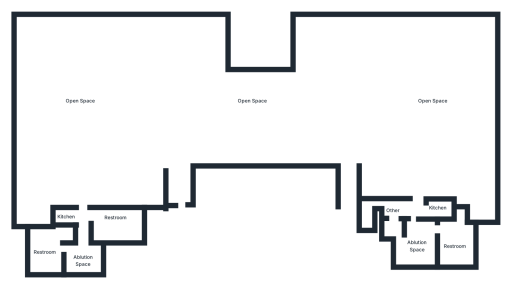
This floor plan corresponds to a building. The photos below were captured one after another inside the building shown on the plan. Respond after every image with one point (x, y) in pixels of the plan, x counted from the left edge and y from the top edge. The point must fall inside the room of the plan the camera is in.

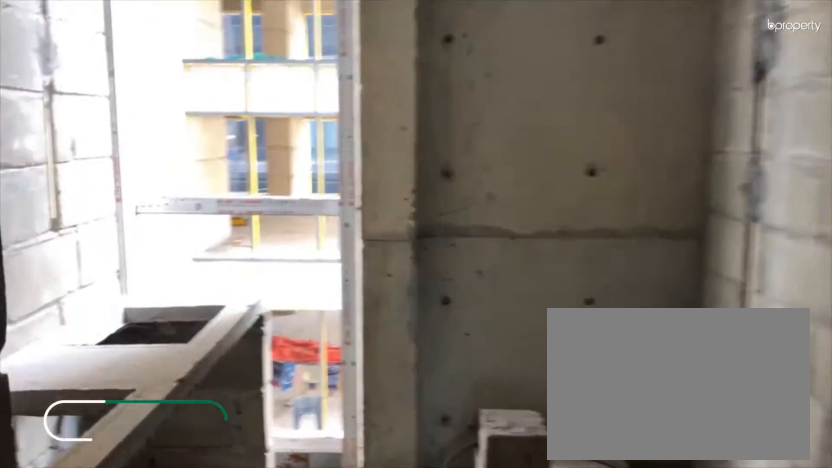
(83, 244)
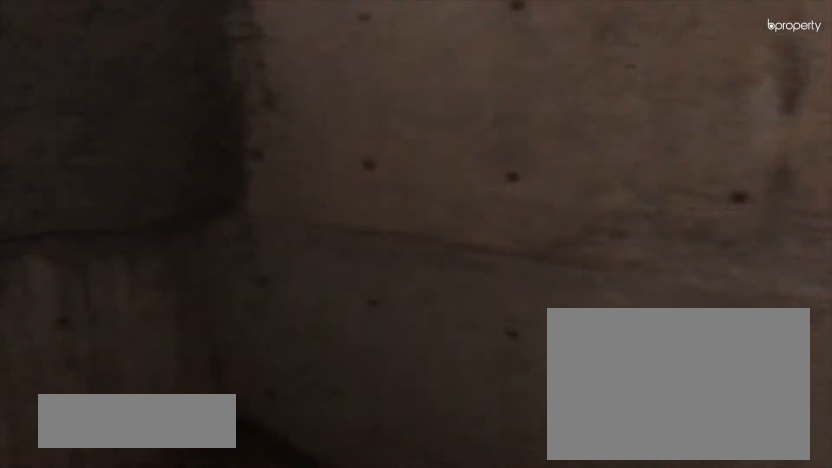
(68, 253)
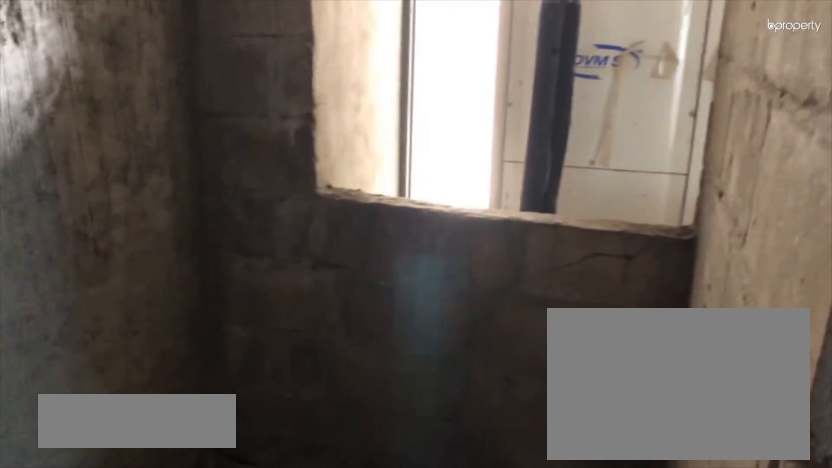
(132, 221)
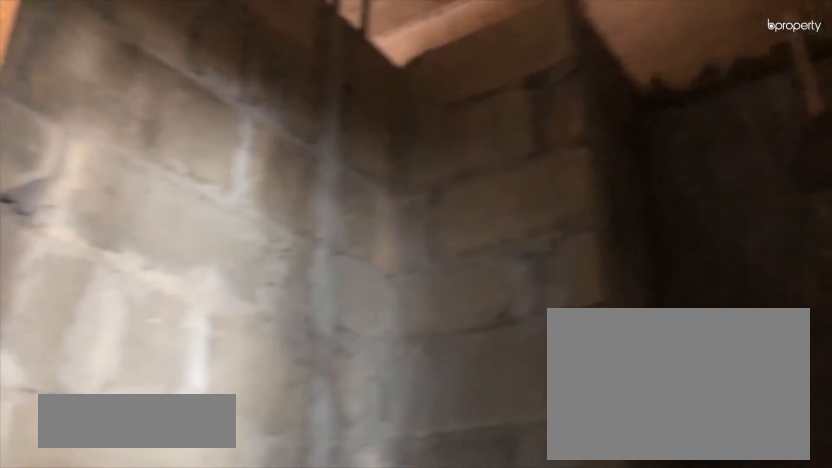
(66, 215)
